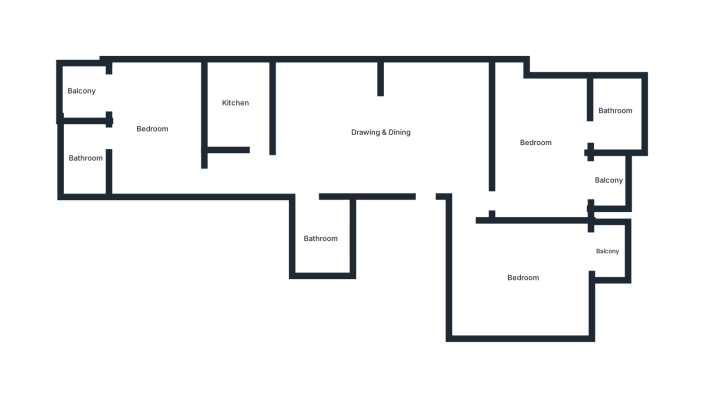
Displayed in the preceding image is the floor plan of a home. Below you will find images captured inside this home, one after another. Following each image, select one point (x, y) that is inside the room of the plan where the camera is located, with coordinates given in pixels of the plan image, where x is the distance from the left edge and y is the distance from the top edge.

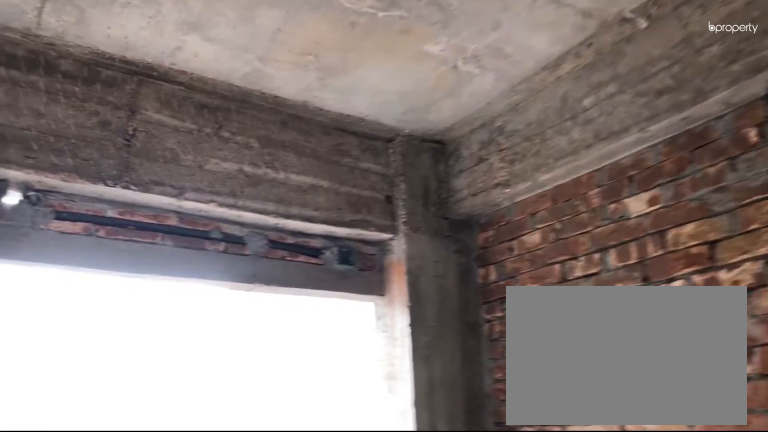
(148, 131)
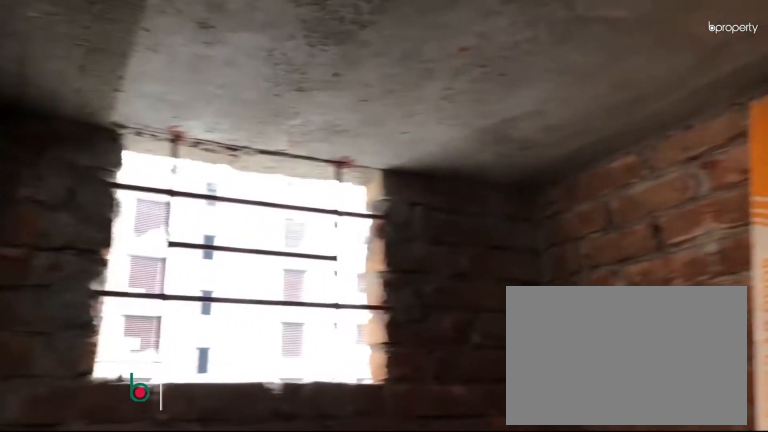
(82, 160)
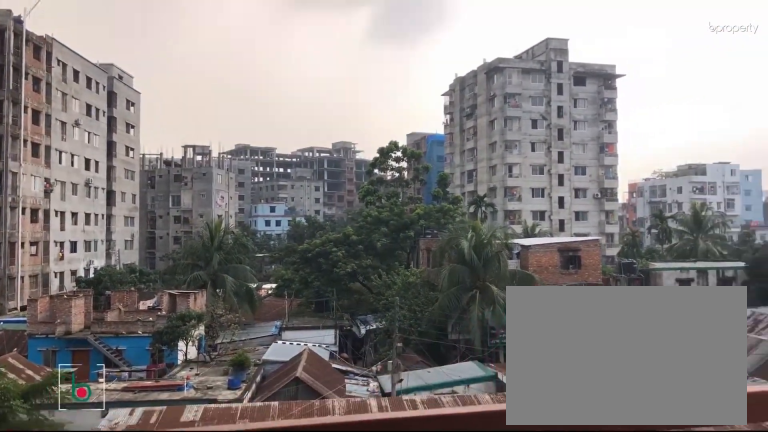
(82, 91)
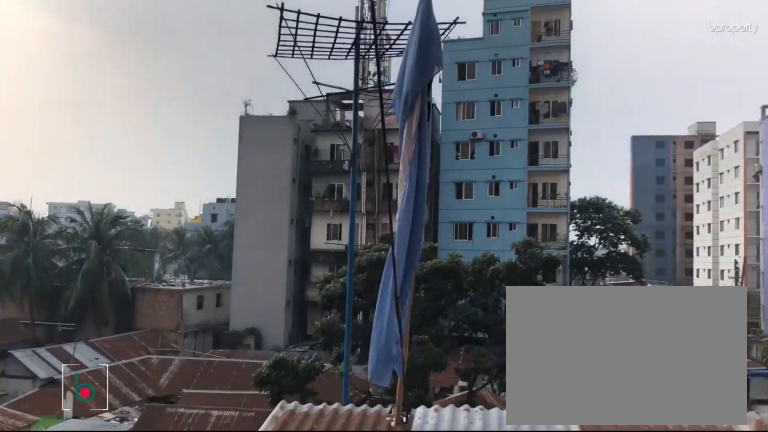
(82, 91)
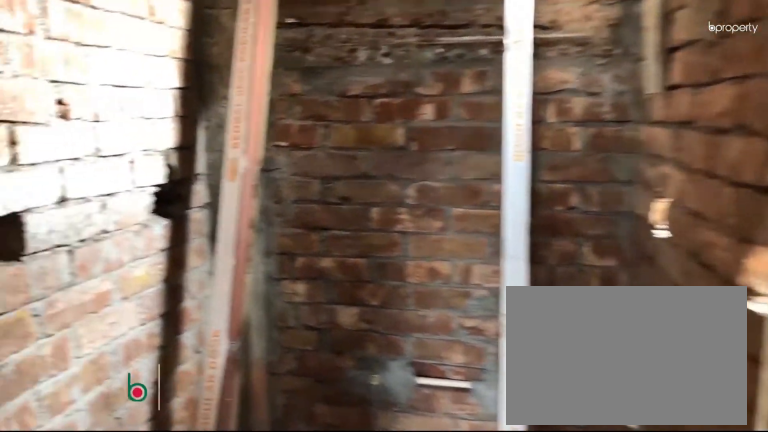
(321, 237)
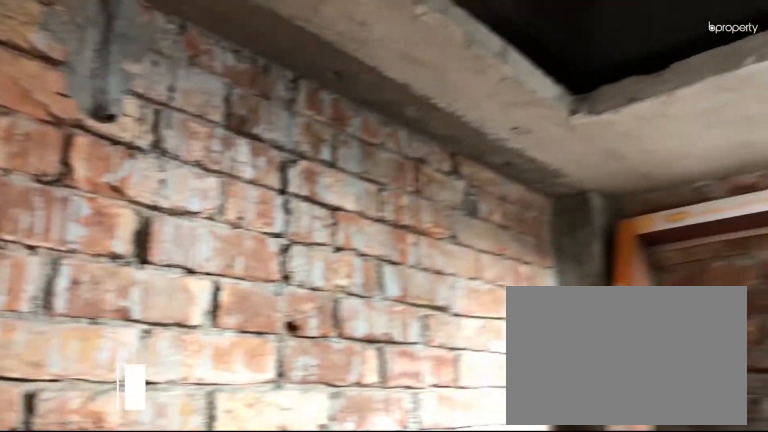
(321, 238)
